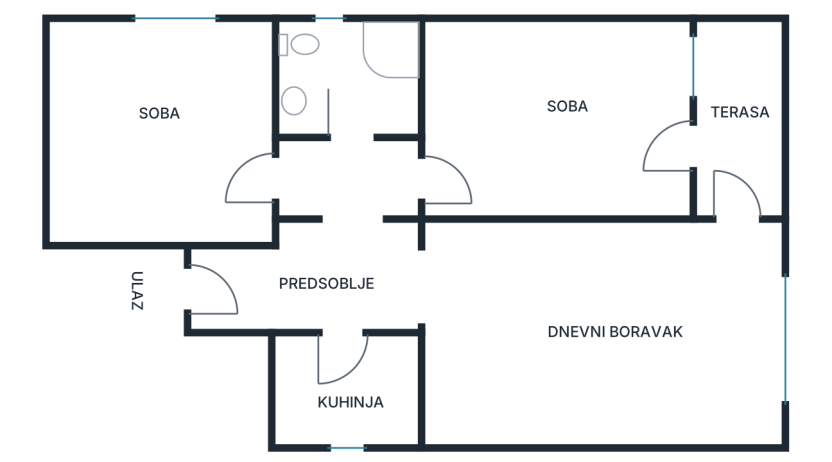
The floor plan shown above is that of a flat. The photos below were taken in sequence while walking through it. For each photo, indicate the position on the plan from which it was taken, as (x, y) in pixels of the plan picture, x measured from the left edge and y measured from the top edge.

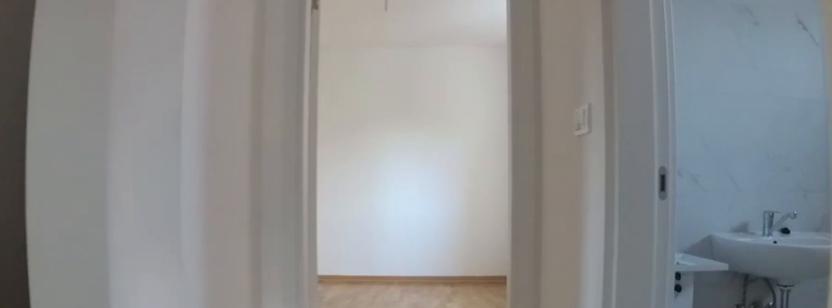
(468, 169)
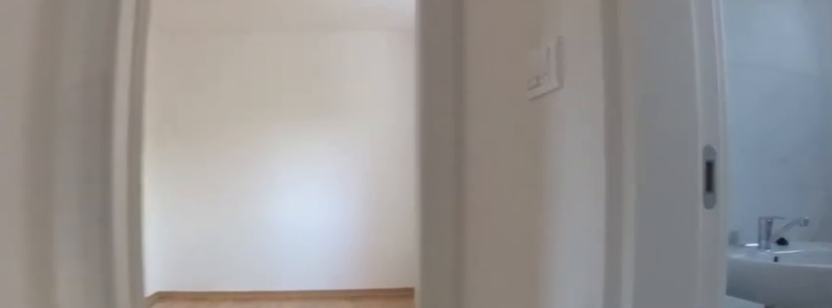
(413, 173)
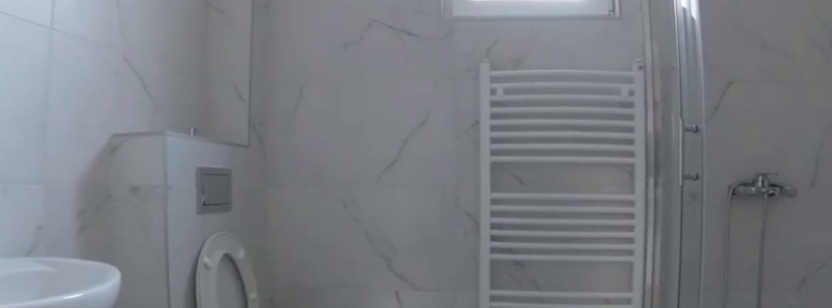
(343, 164)
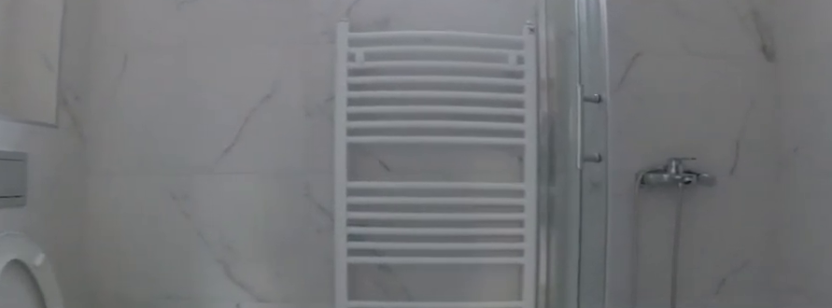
(341, 140)
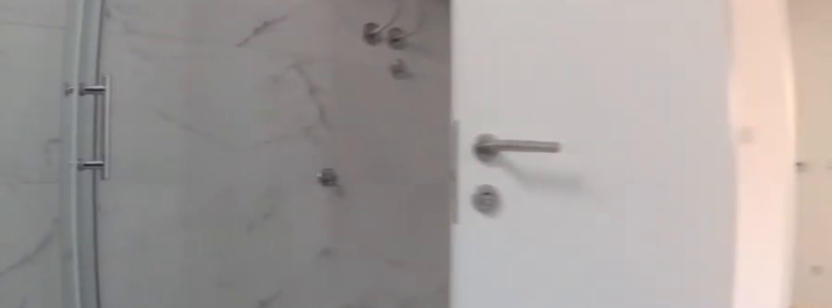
(348, 73)
